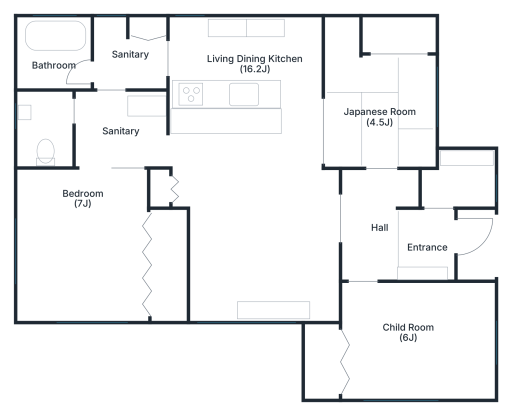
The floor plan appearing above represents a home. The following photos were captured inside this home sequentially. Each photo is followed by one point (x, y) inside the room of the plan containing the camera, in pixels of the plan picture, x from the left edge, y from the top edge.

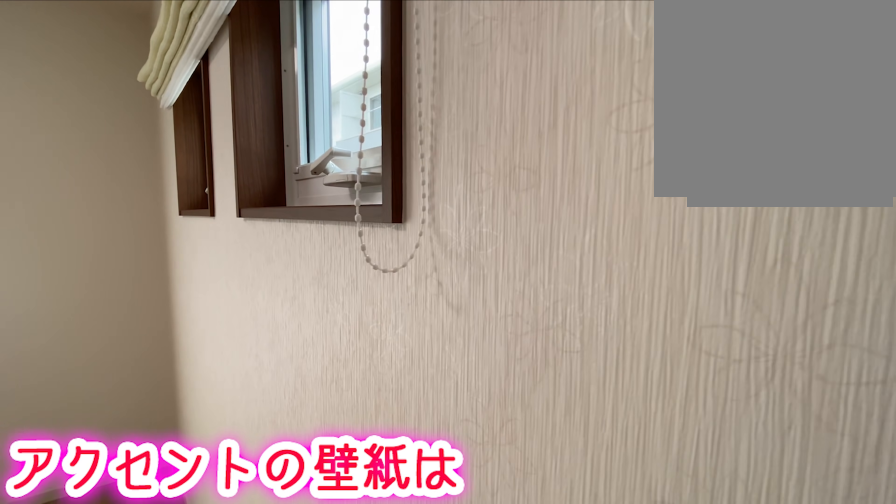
(83, 256)
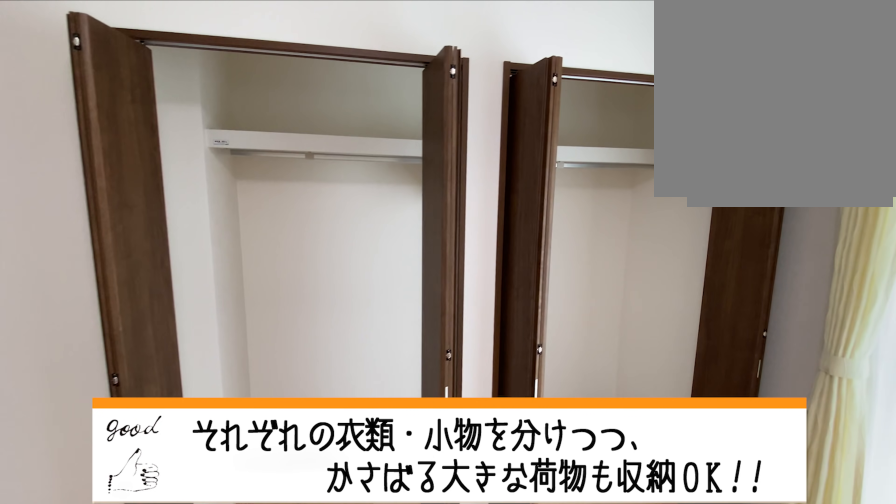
(83, 256)
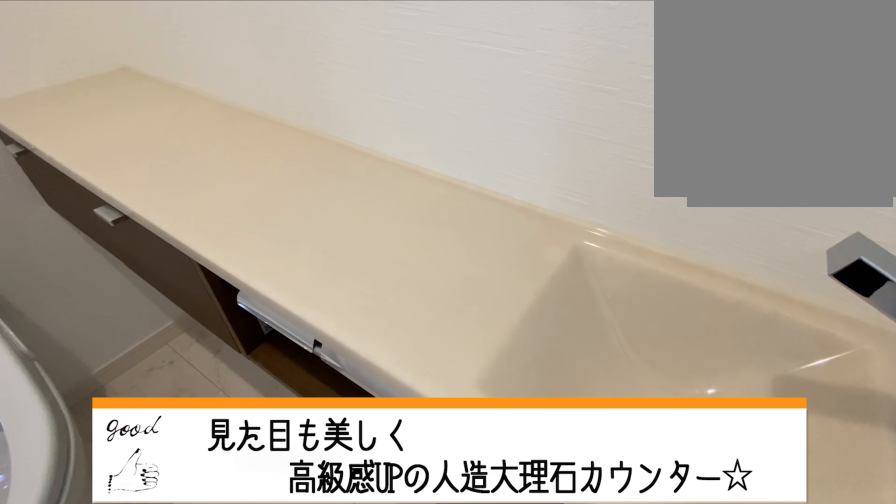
(48, 130)
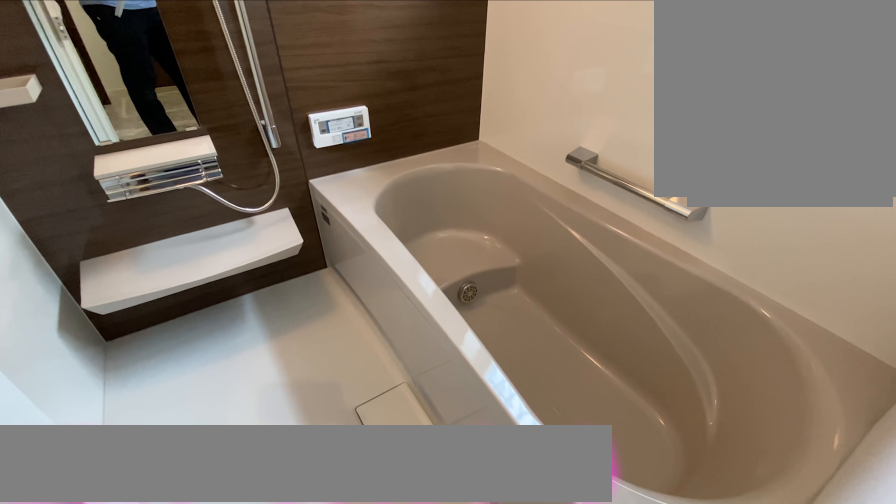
(55, 60)
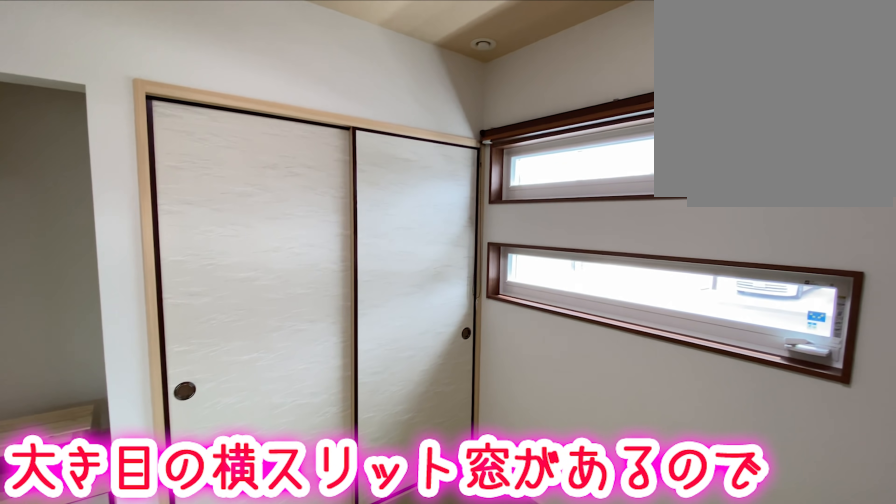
(379, 85)
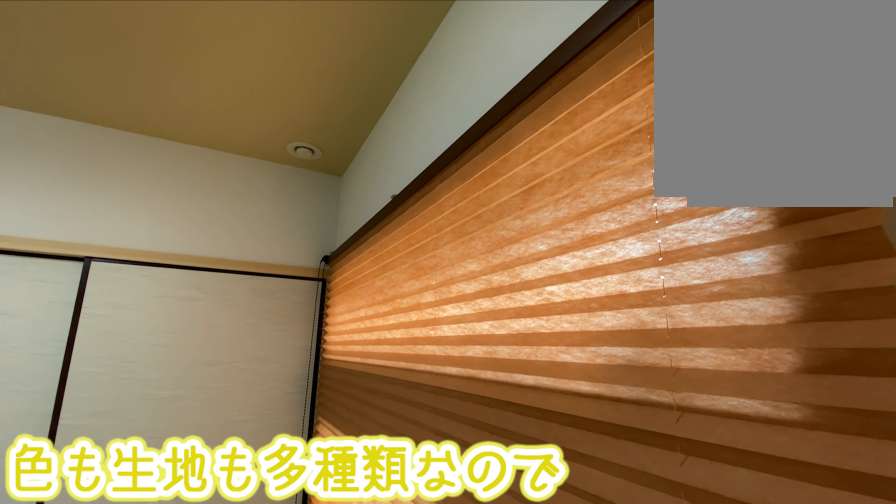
(379, 85)
